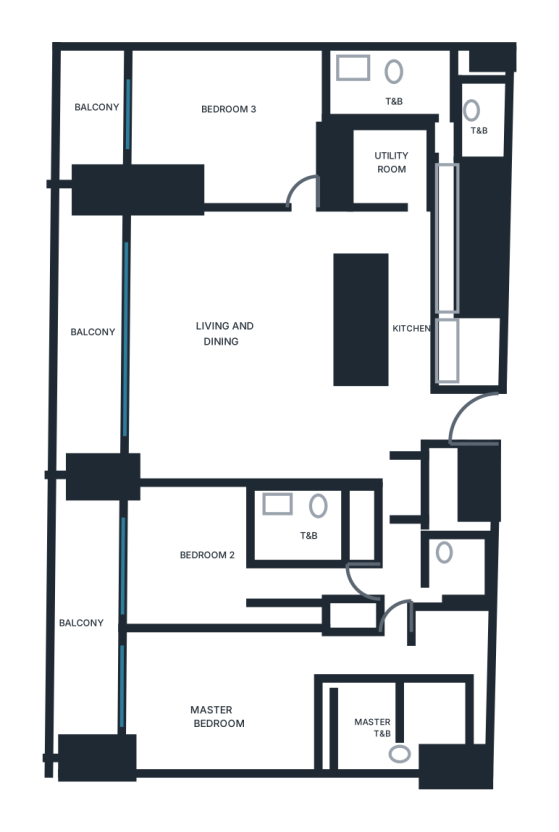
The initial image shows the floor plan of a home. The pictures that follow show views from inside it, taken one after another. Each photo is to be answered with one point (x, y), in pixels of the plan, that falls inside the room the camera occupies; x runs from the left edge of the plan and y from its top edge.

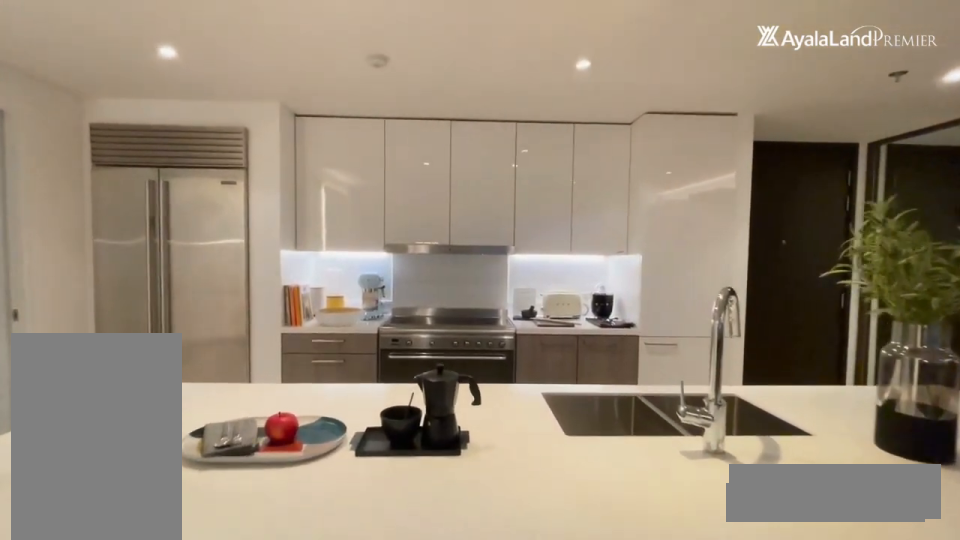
(400, 350)
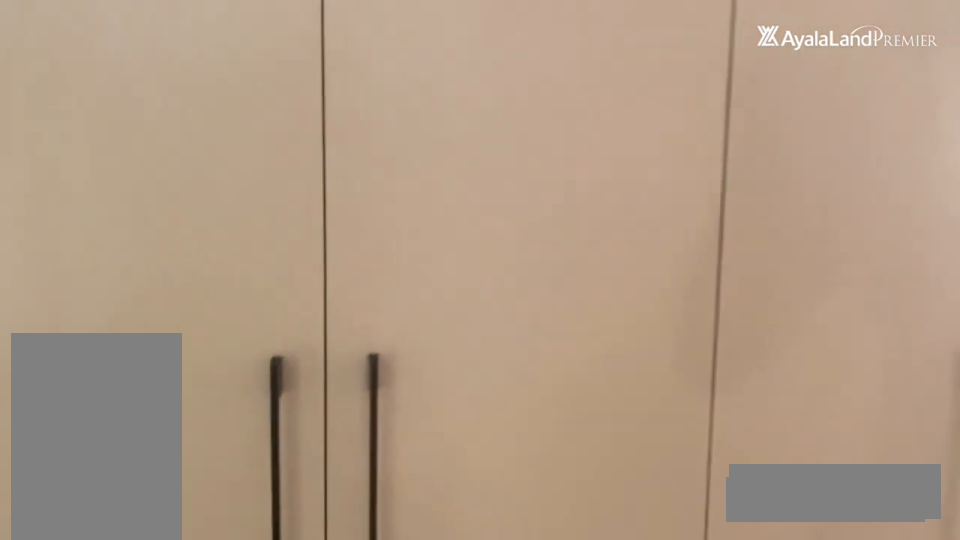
(178, 117)
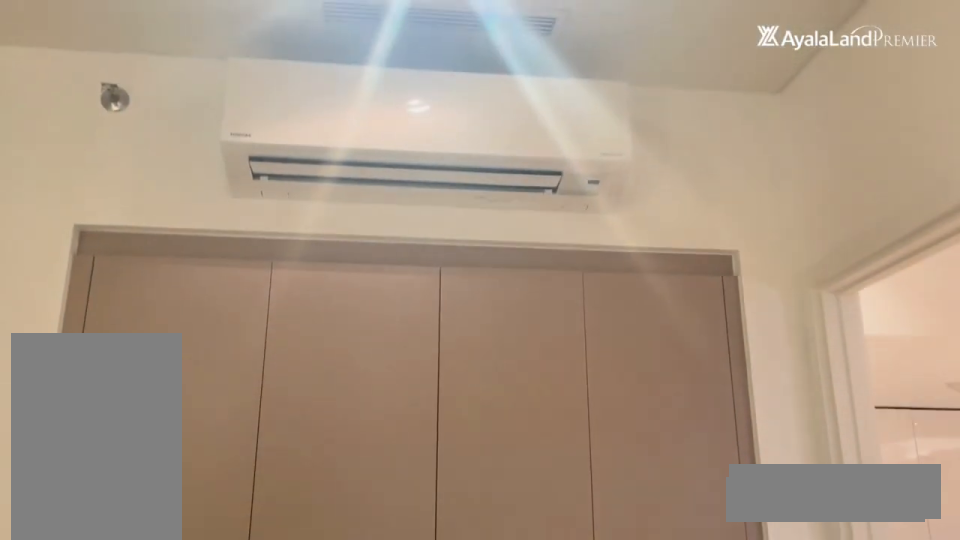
(178, 117)
